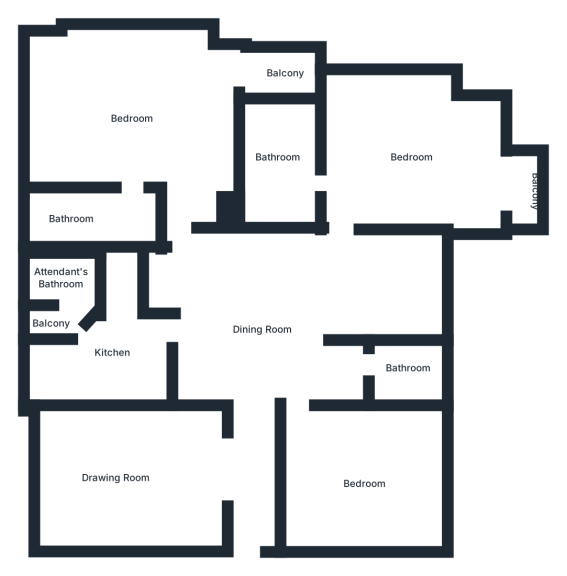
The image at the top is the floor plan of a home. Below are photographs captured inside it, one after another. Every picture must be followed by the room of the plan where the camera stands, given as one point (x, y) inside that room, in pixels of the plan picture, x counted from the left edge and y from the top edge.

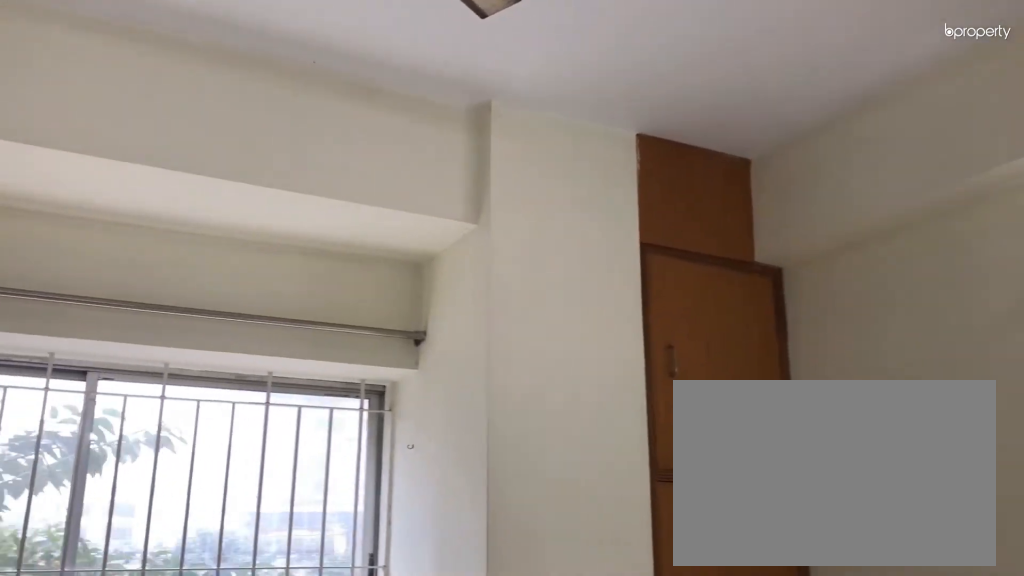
(412, 152)
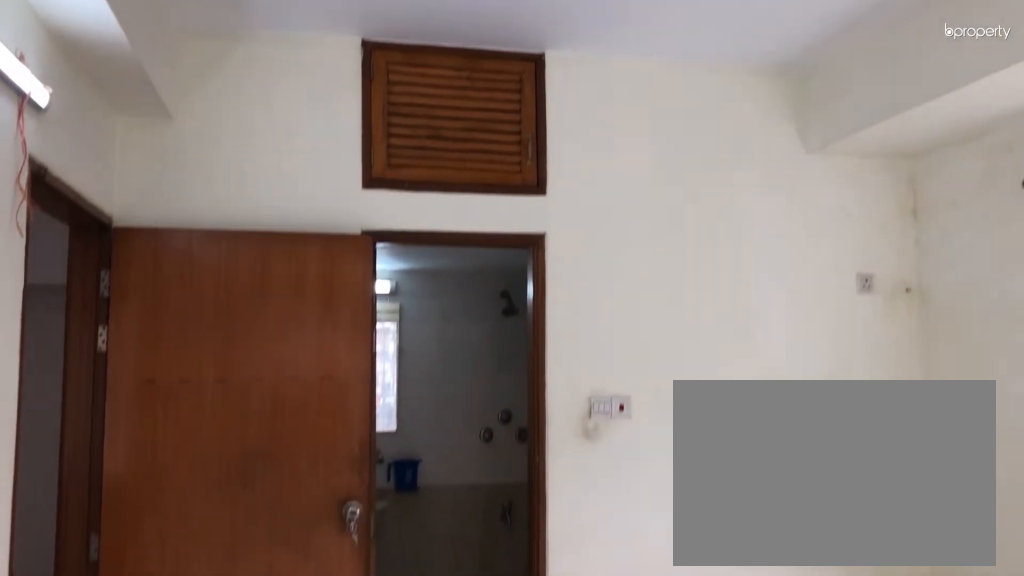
(412, 152)
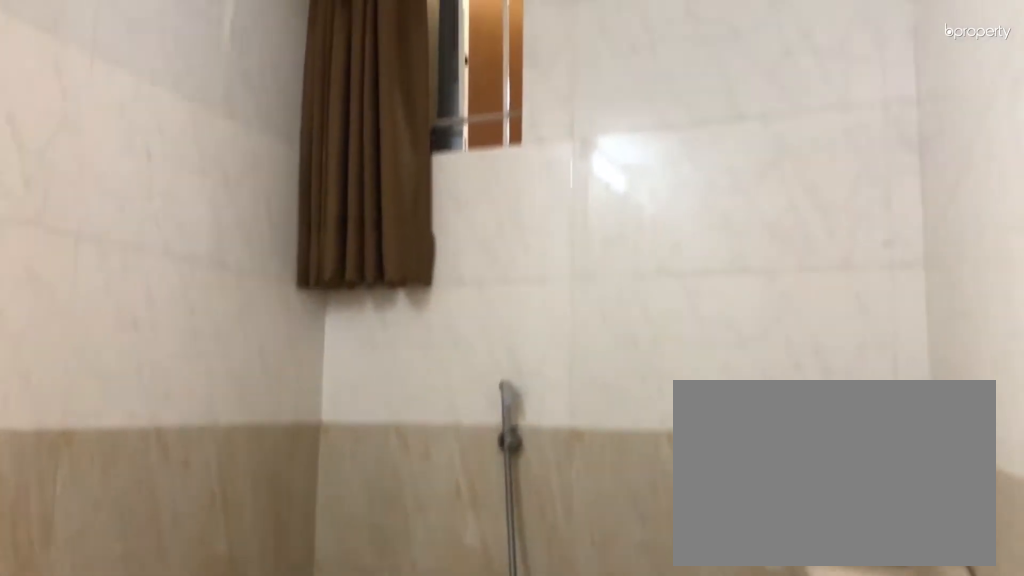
(278, 159)
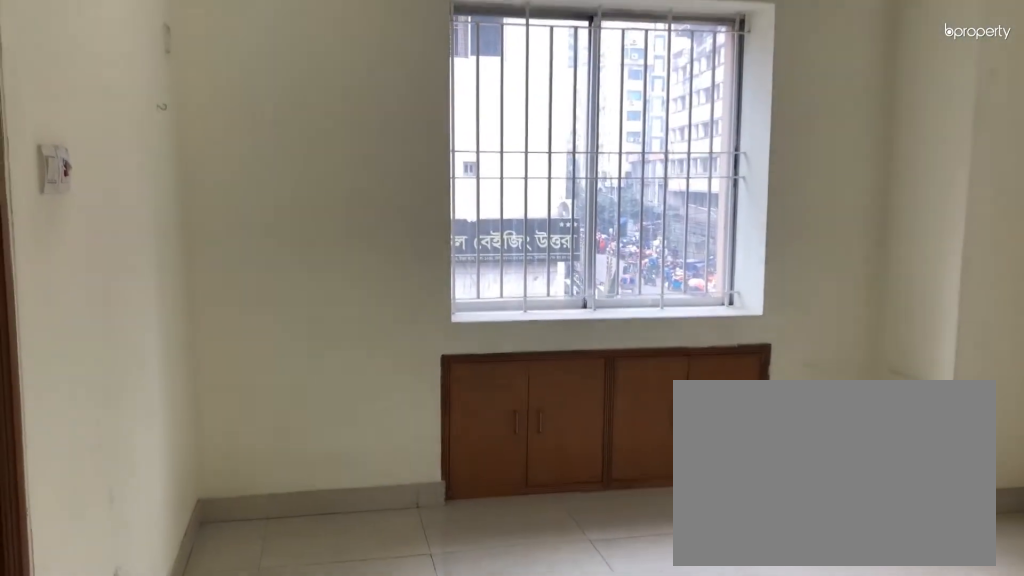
(125, 116)
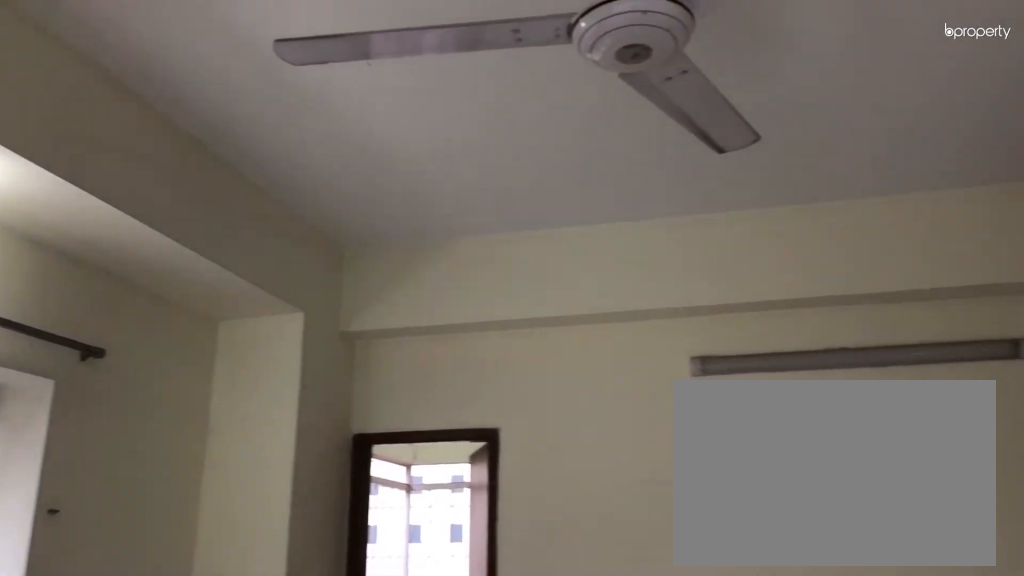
(125, 116)
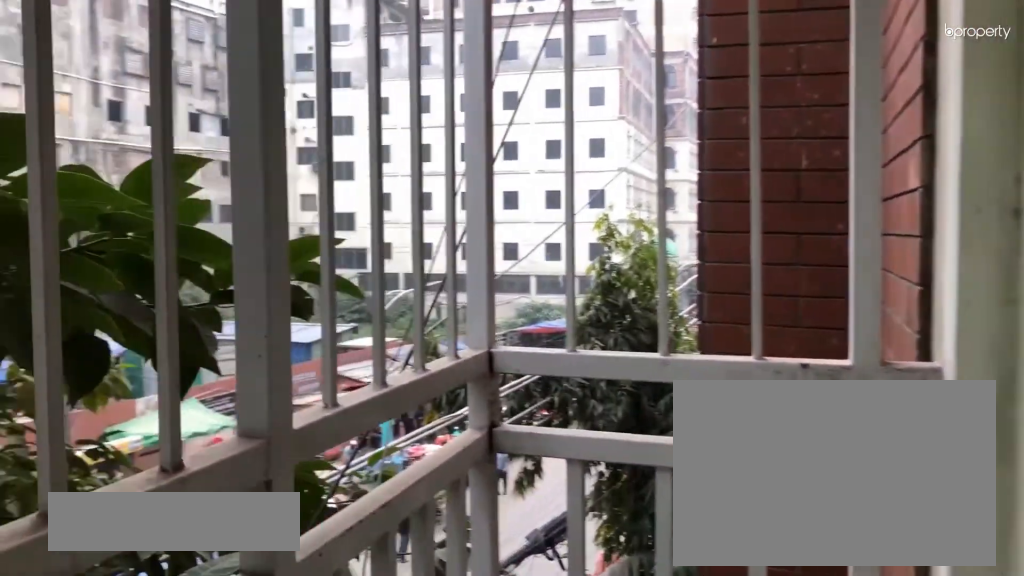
(288, 67)
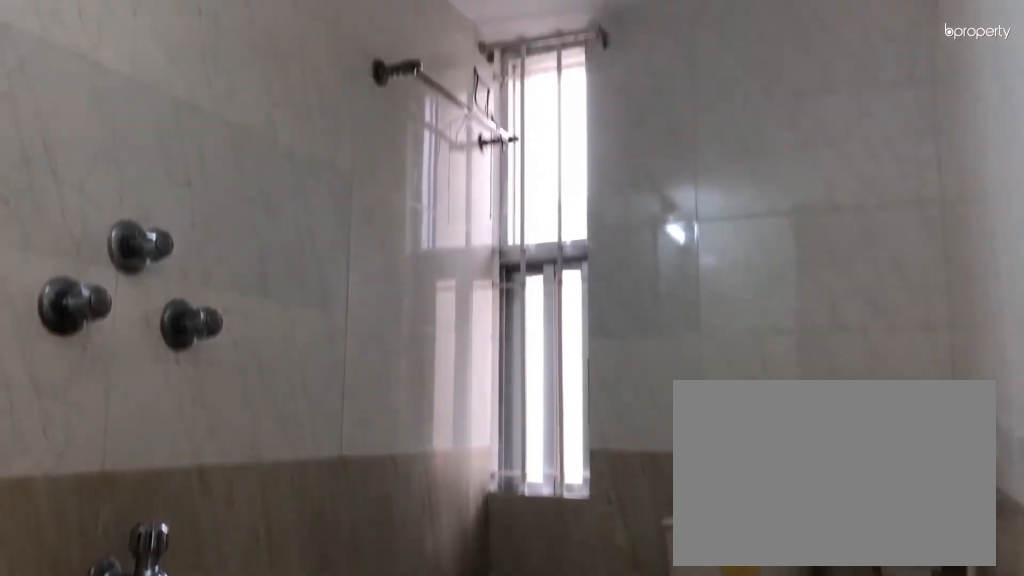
(85, 213)
